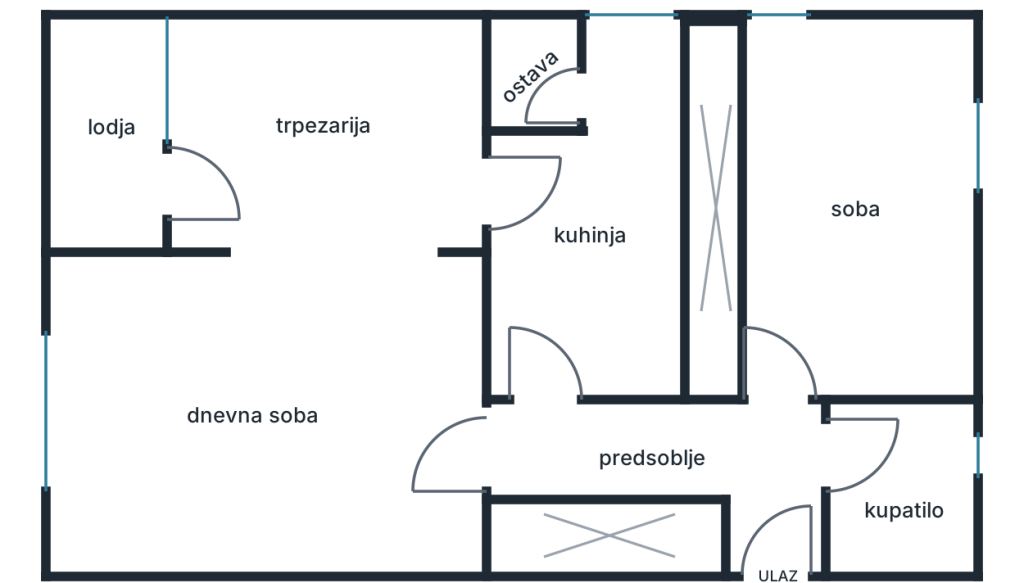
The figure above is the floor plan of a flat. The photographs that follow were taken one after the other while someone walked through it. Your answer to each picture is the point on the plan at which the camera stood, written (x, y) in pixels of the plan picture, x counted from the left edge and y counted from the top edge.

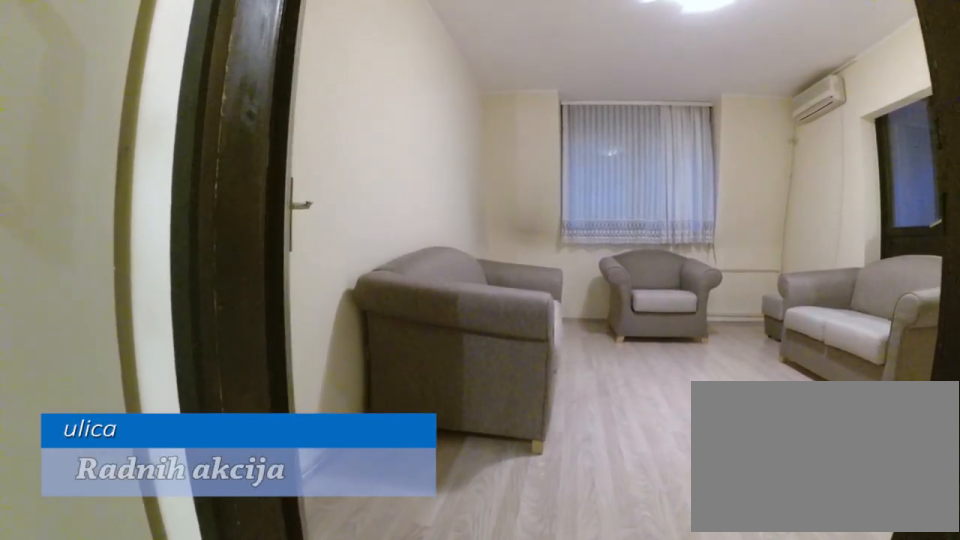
(535, 452)
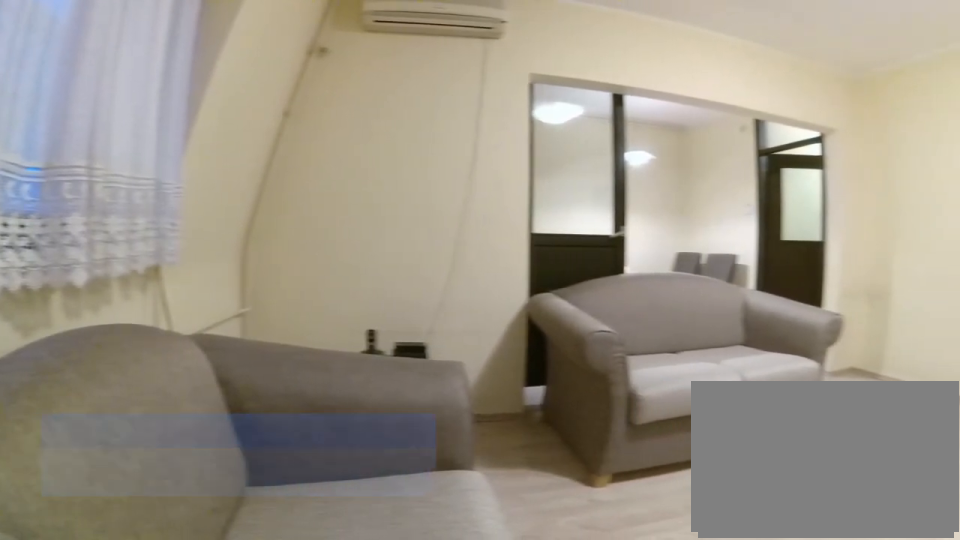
(78, 504)
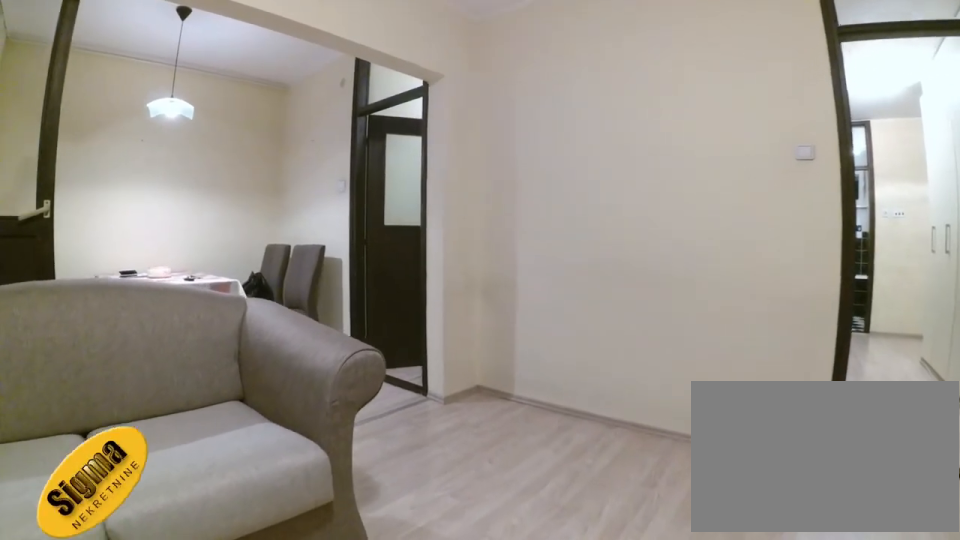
(197, 445)
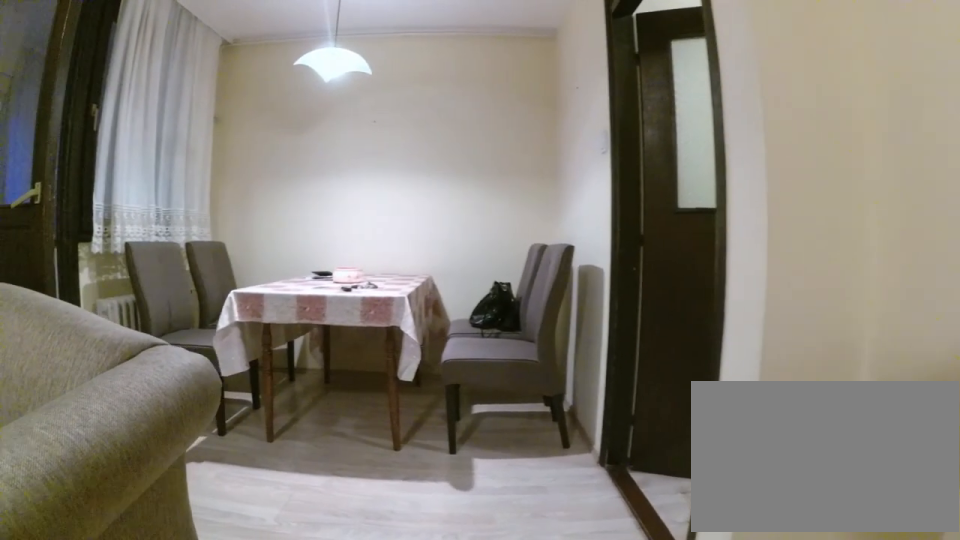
(306, 366)
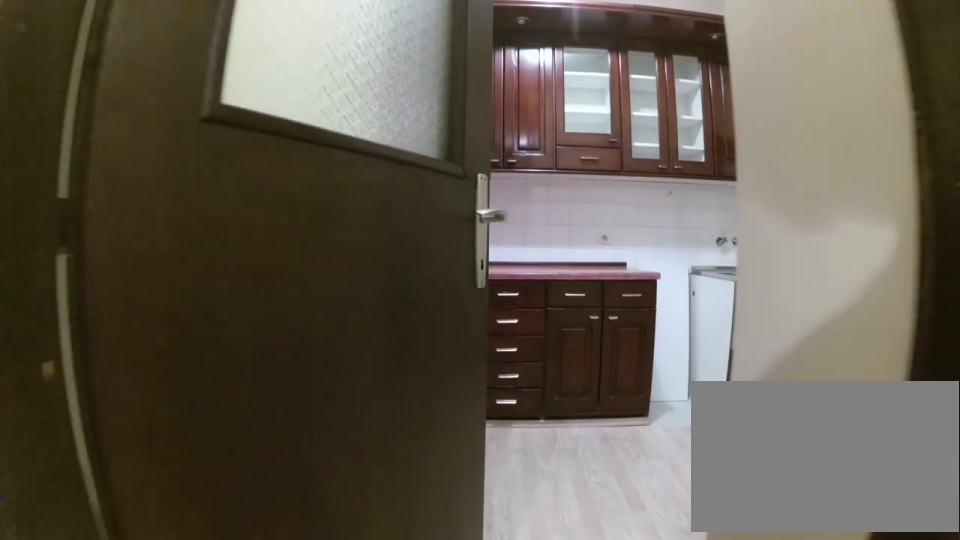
(432, 188)
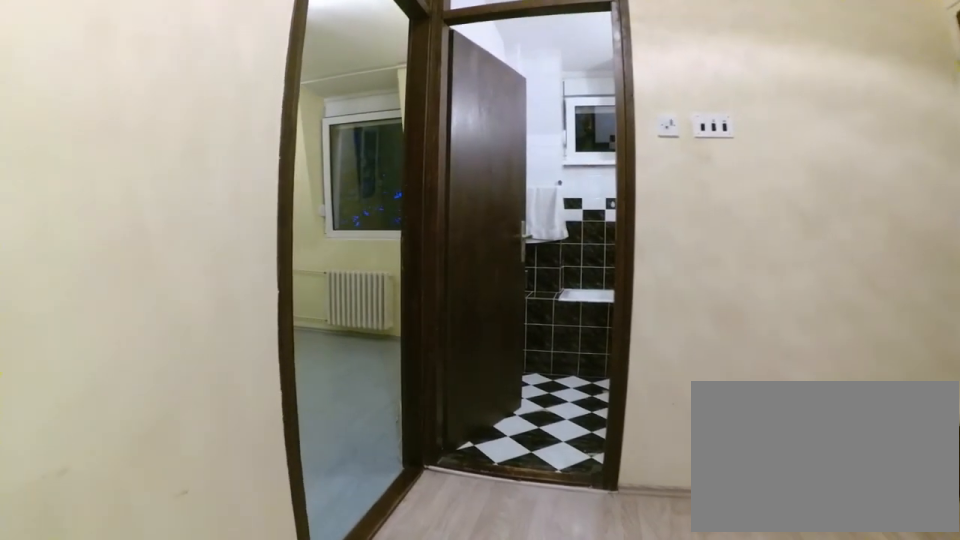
(626, 449)
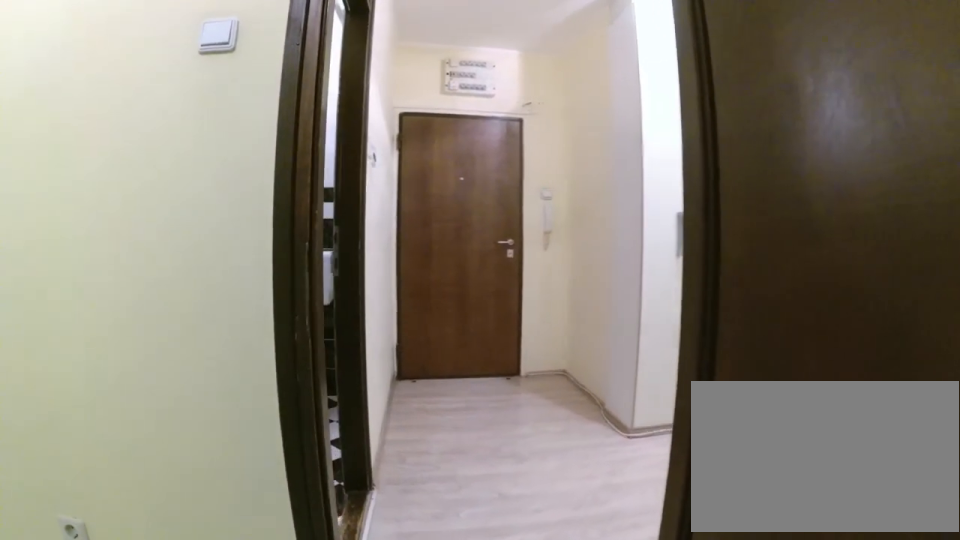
(815, 332)
